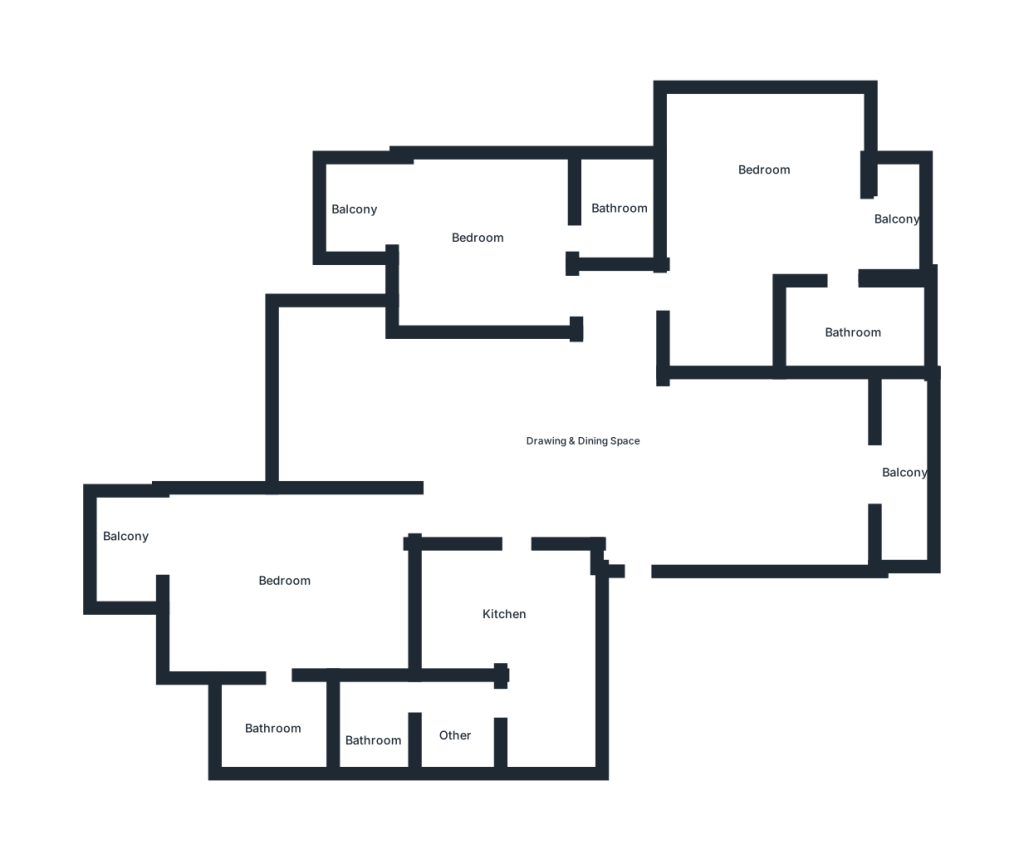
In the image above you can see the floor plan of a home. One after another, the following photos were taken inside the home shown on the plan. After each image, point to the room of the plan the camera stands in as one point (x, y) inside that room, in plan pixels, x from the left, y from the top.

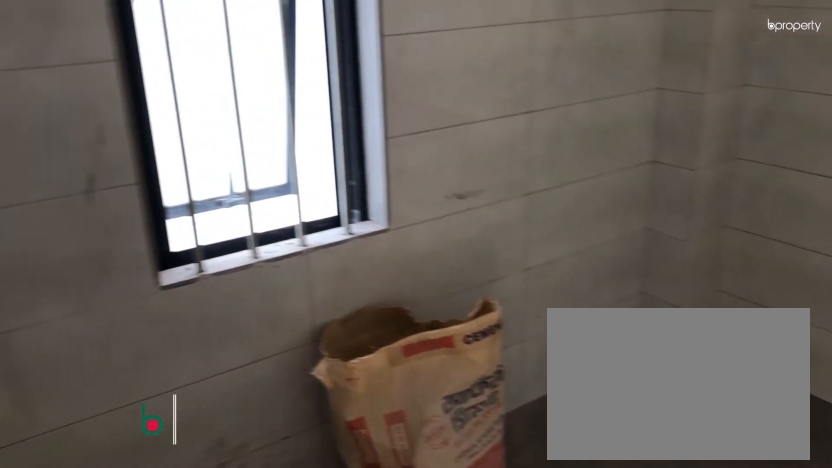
(620, 215)
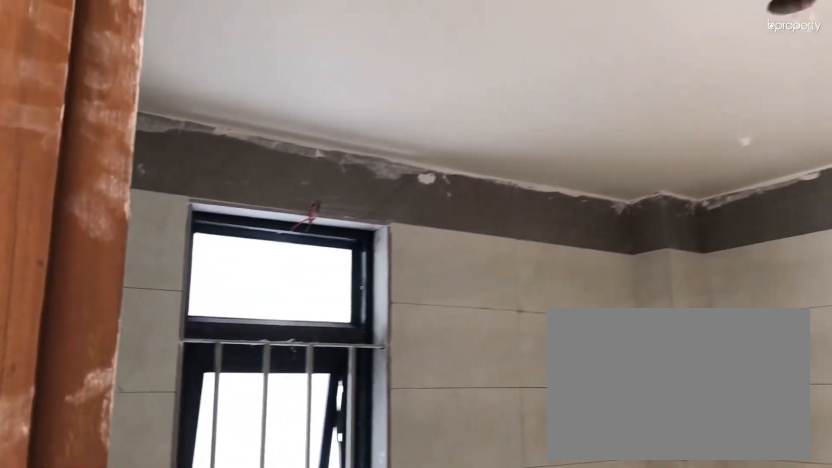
(620, 215)
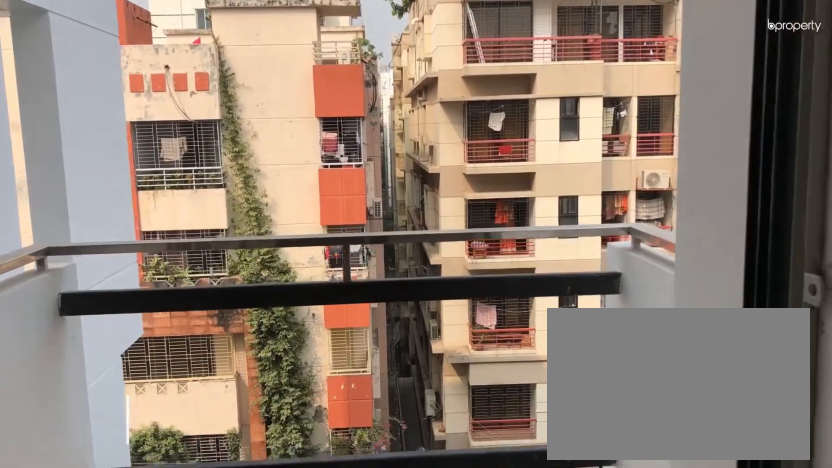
(419, 222)
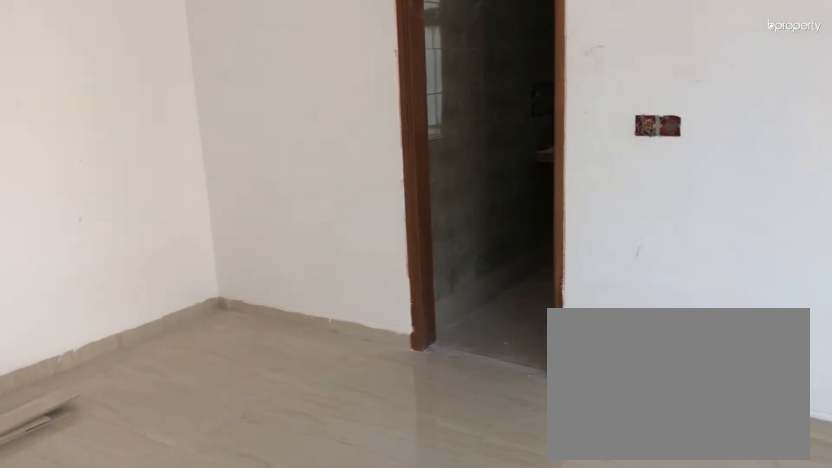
(296, 591)
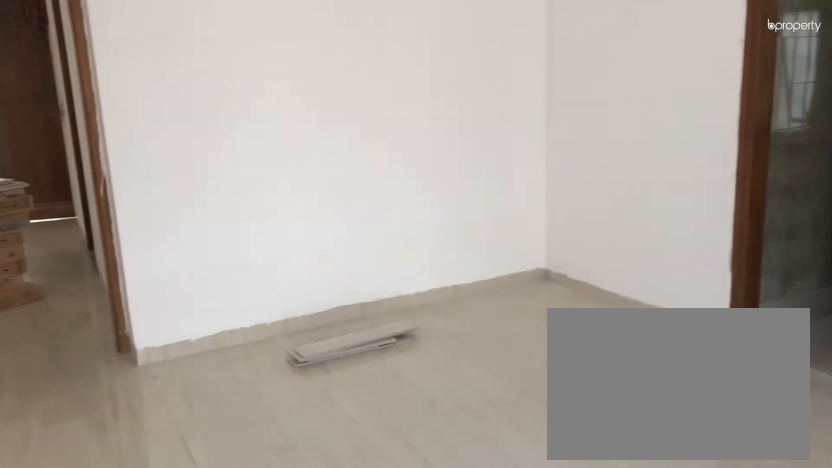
(296, 591)
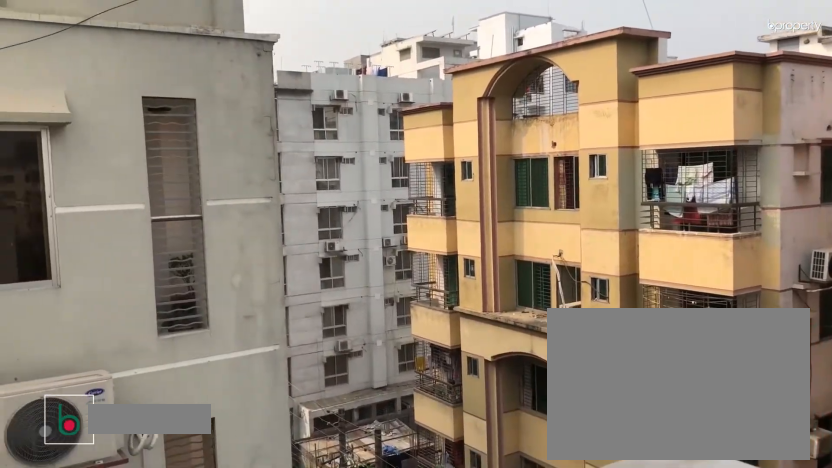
(128, 548)
